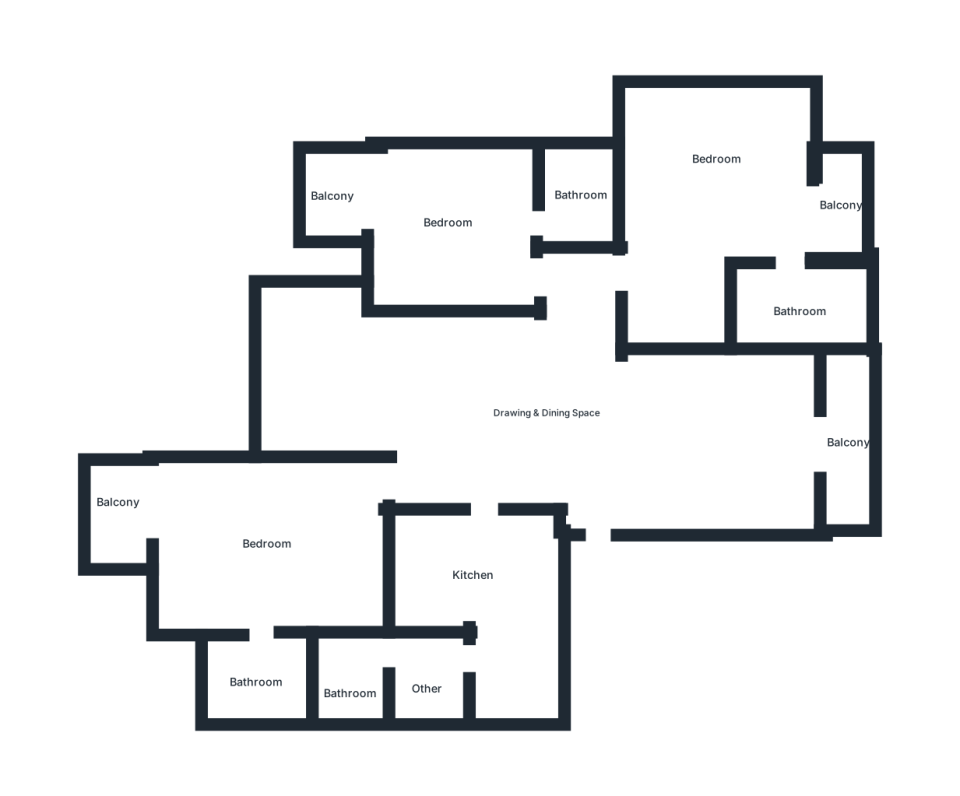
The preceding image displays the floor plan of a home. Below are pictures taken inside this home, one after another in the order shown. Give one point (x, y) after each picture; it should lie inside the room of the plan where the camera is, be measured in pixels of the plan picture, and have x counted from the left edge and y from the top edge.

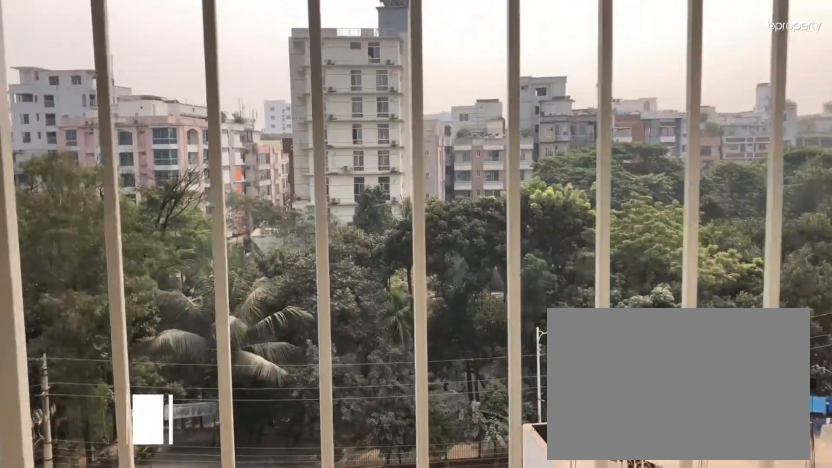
(847, 461)
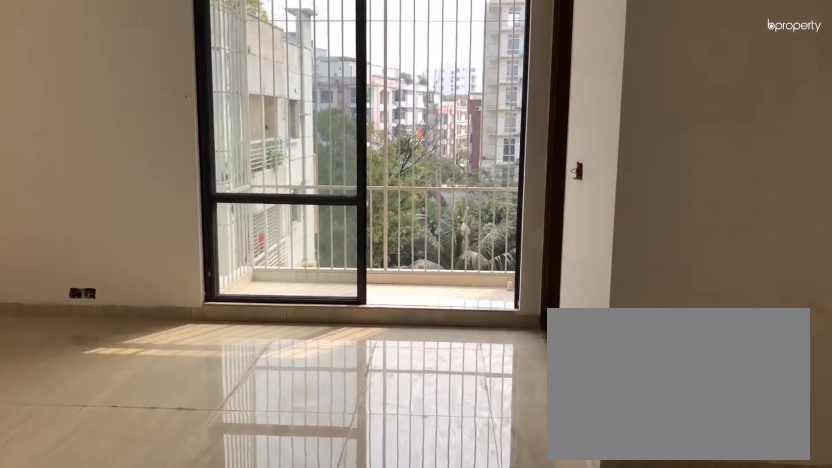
(706, 184)
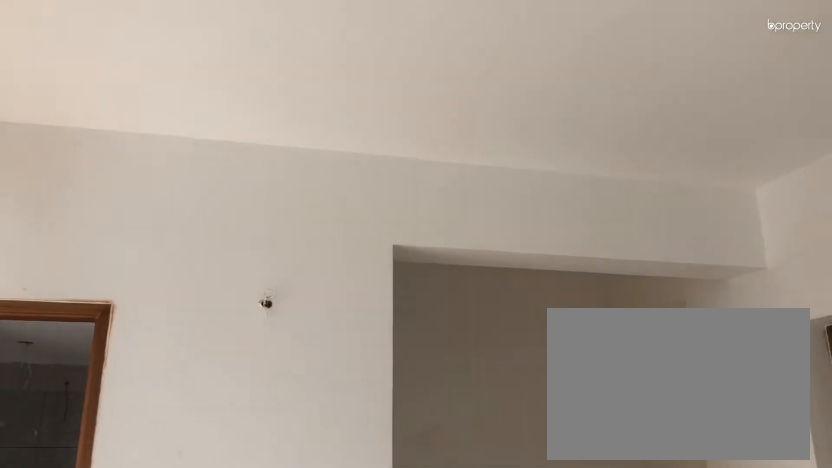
(706, 184)
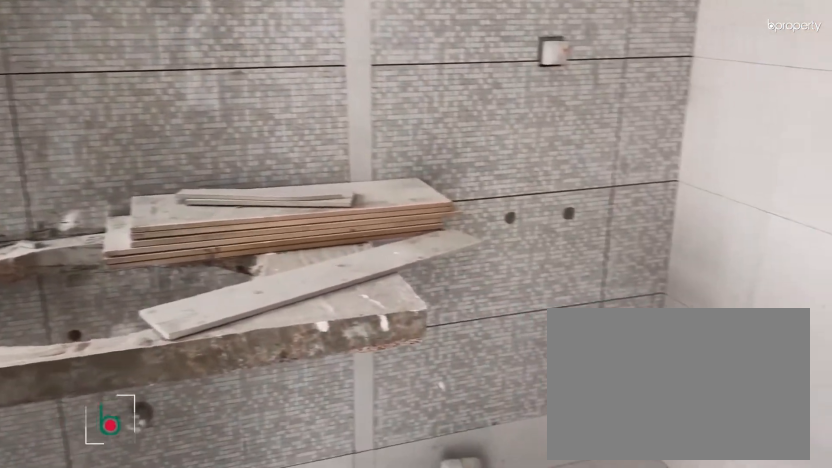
(812, 311)
